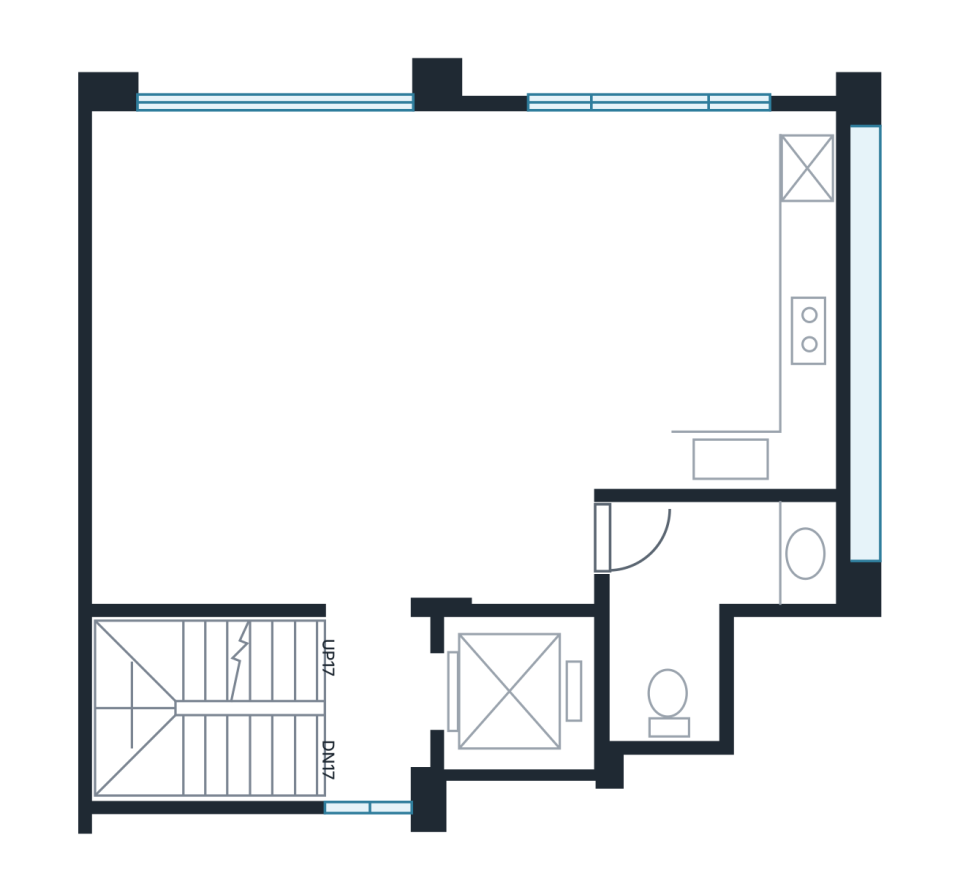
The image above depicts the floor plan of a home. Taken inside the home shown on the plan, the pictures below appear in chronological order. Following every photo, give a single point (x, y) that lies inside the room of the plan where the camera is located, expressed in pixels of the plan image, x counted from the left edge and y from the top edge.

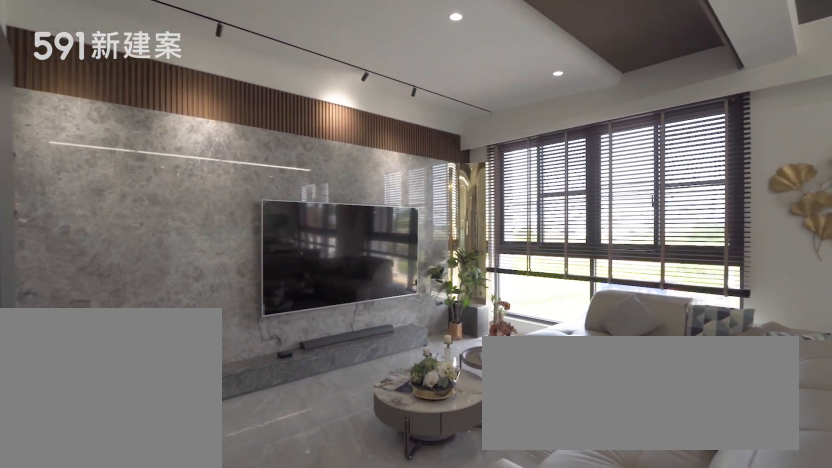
(341, 359)
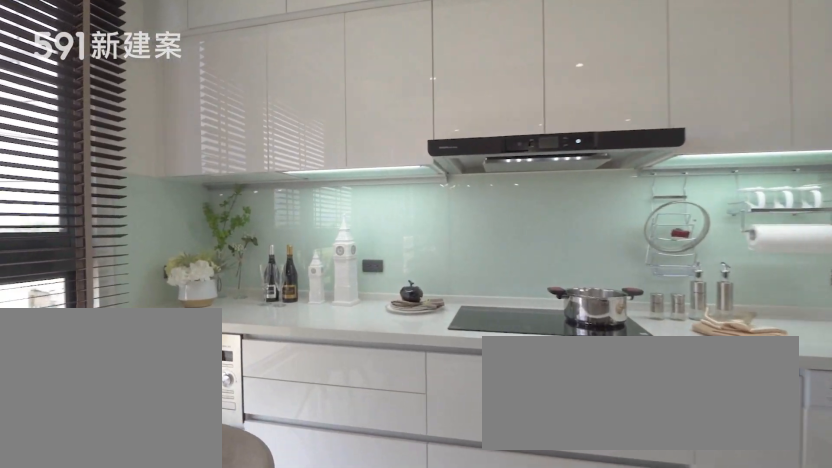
(713, 299)
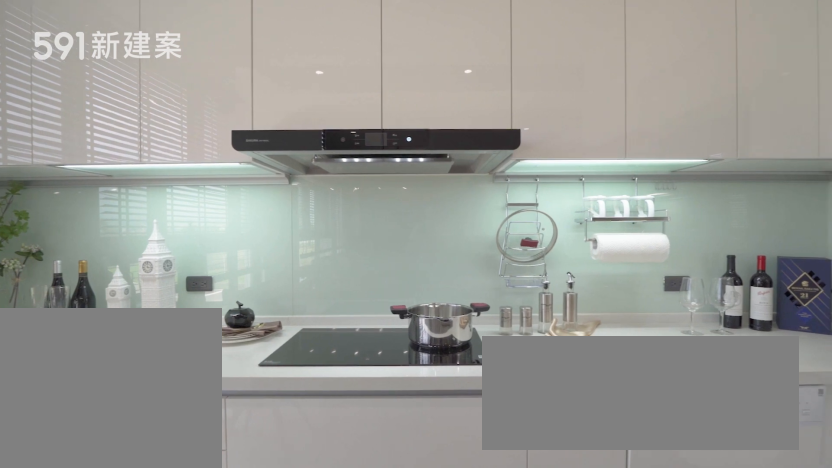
(713, 299)
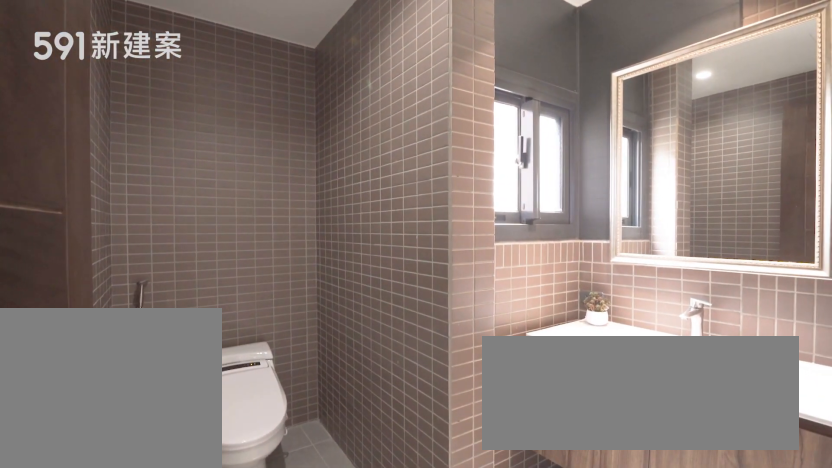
(702, 601)
